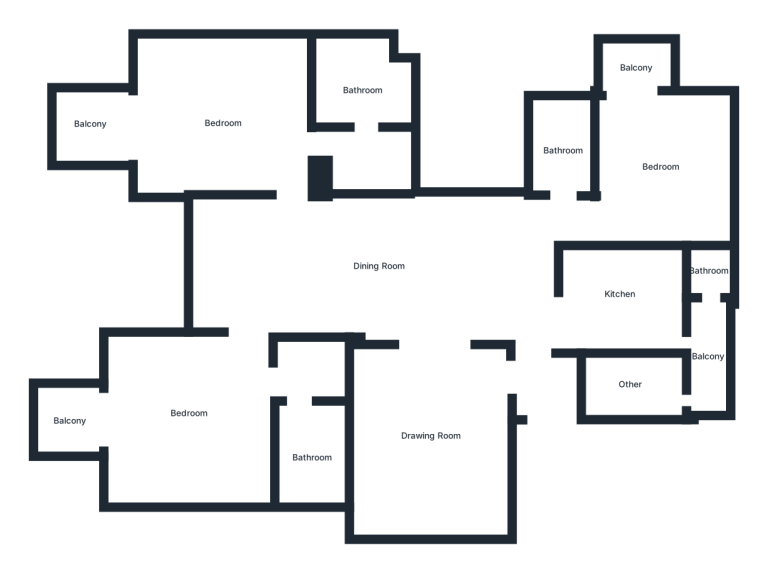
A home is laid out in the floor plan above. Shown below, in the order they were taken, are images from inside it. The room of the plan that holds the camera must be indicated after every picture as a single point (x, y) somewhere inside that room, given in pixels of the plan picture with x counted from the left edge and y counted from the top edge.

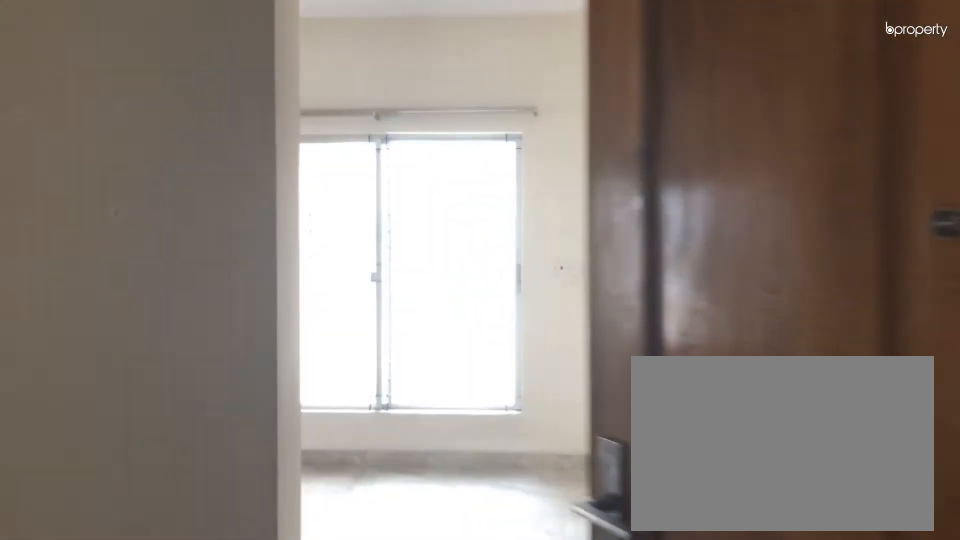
(526, 311)
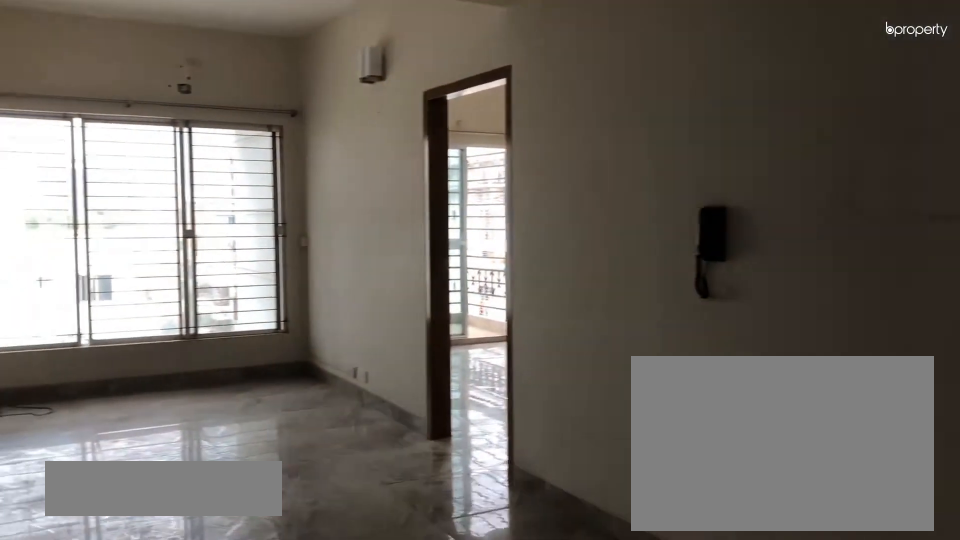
(378, 267)
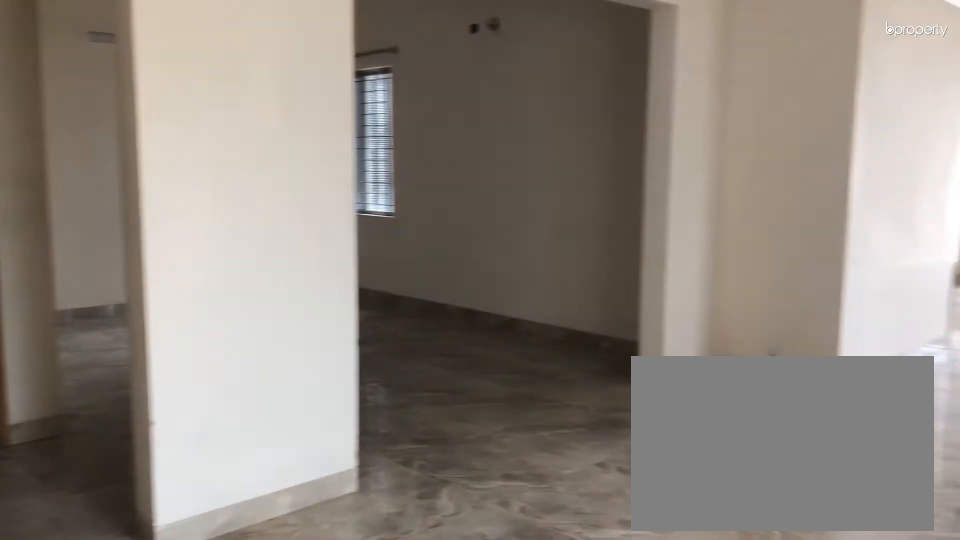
(378, 267)
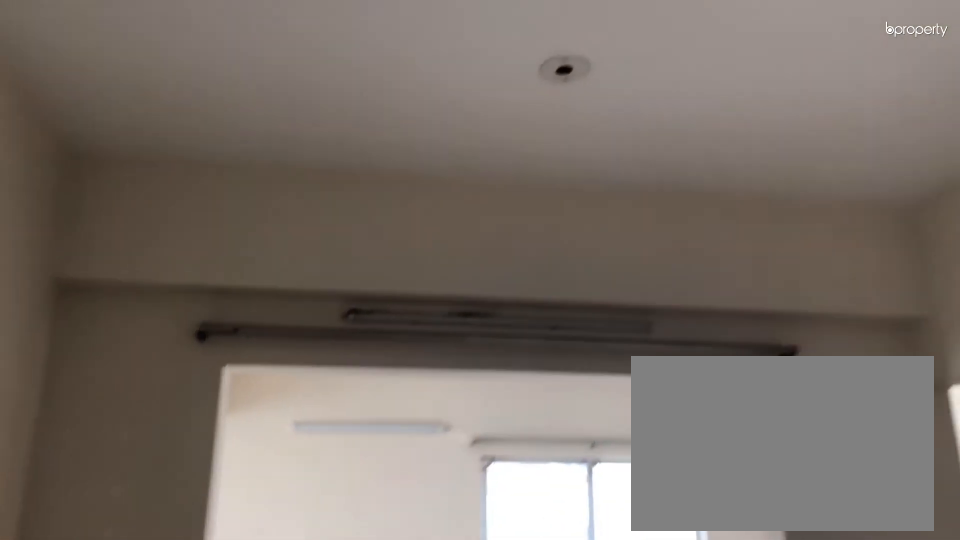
(428, 438)
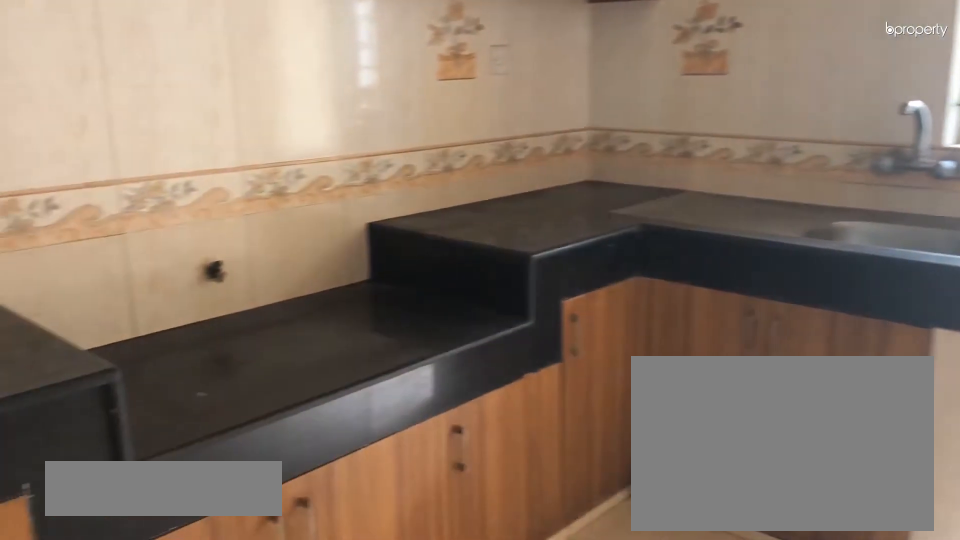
(618, 294)
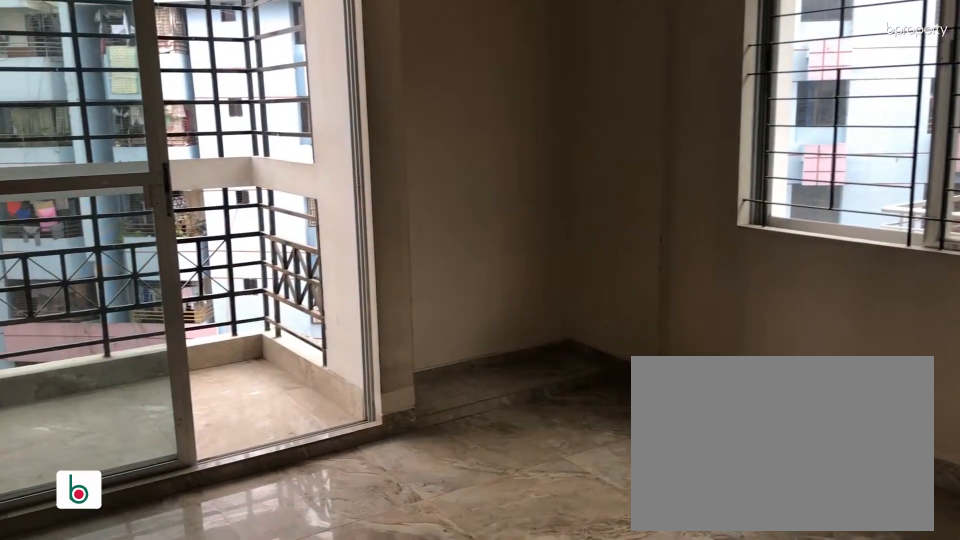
(660, 164)
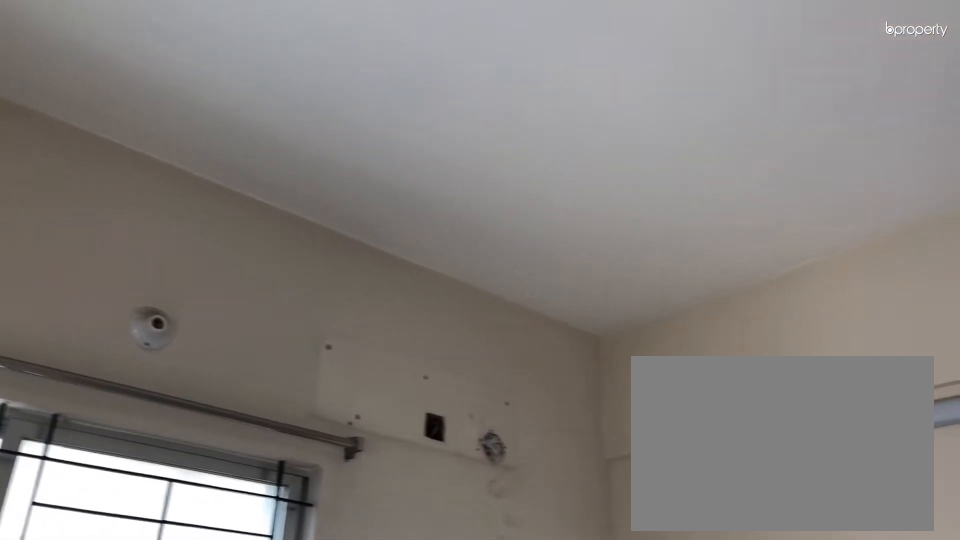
(660, 164)
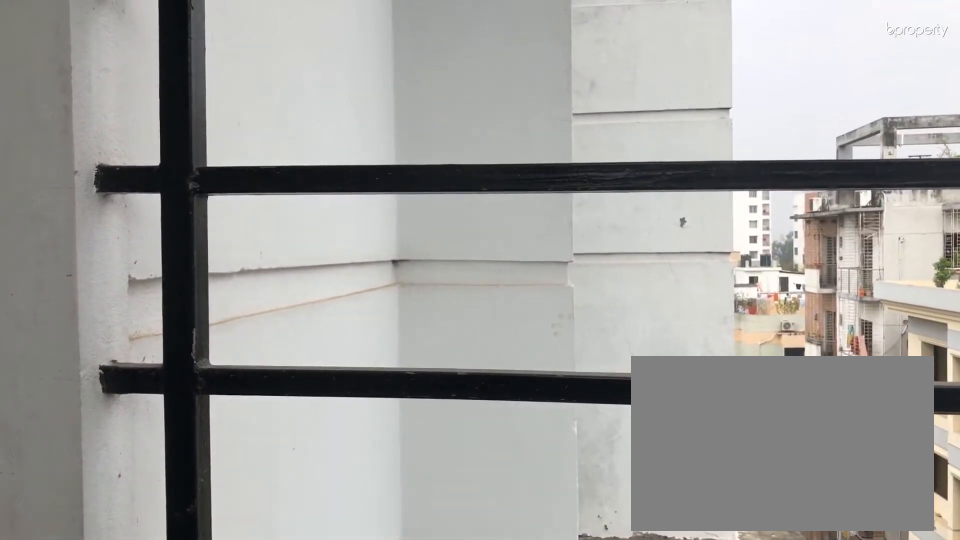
(635, 67)
